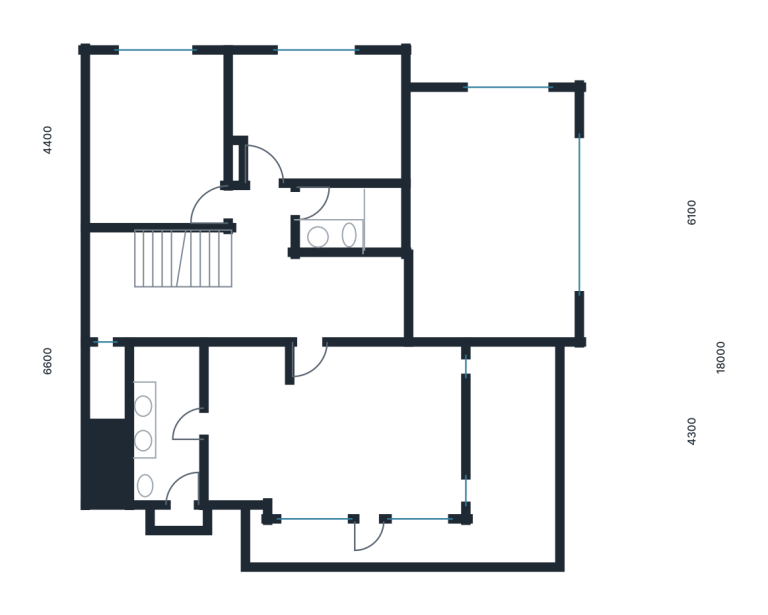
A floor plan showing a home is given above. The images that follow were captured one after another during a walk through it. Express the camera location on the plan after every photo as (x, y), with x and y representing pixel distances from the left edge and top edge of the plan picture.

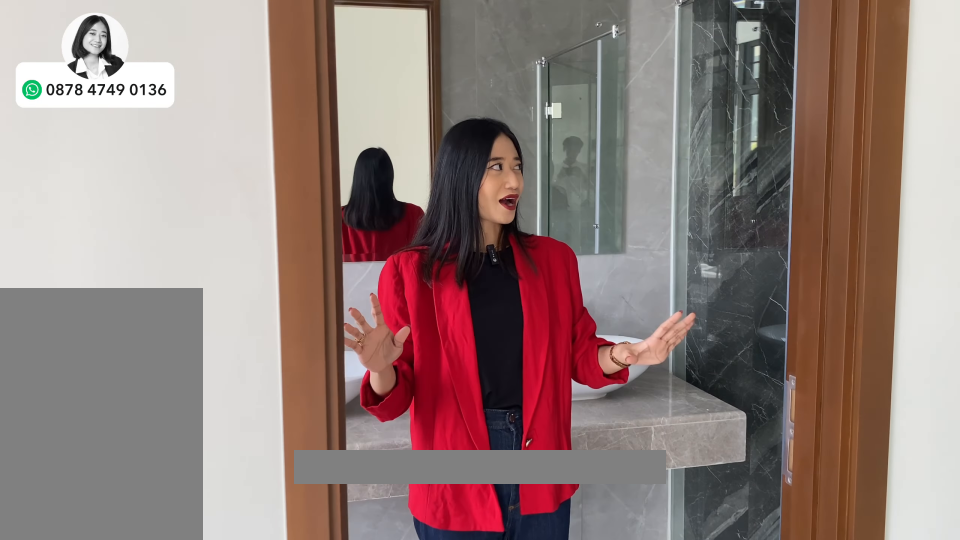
(177, 414)
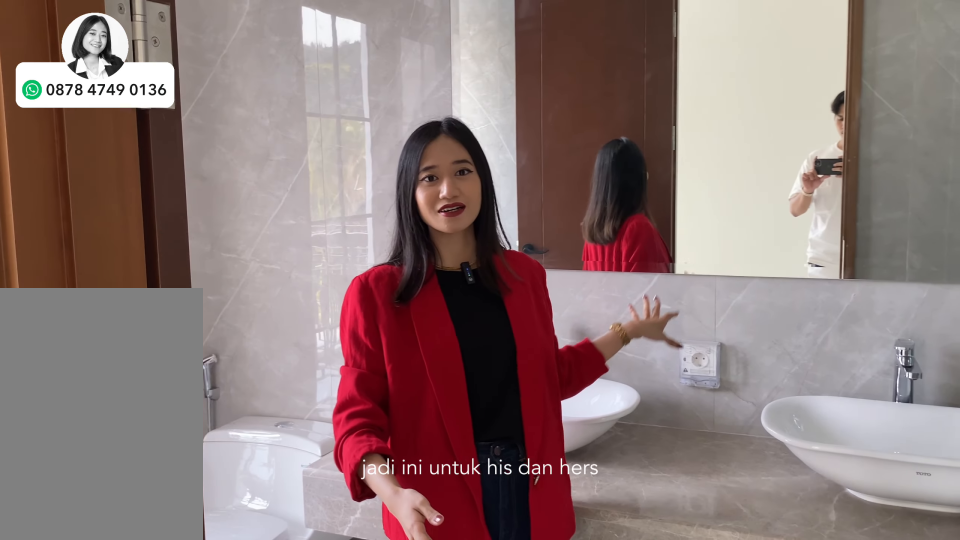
(177, 414)
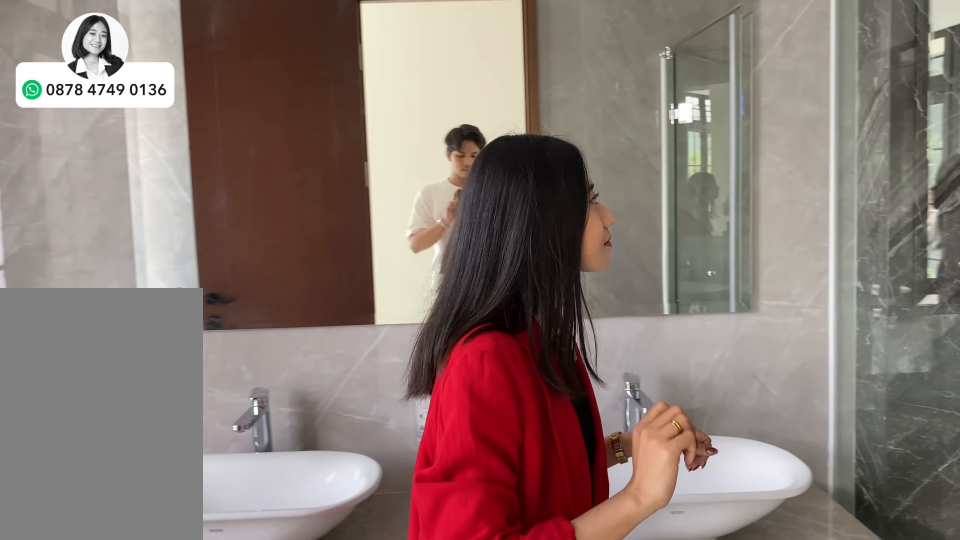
(177, 414)
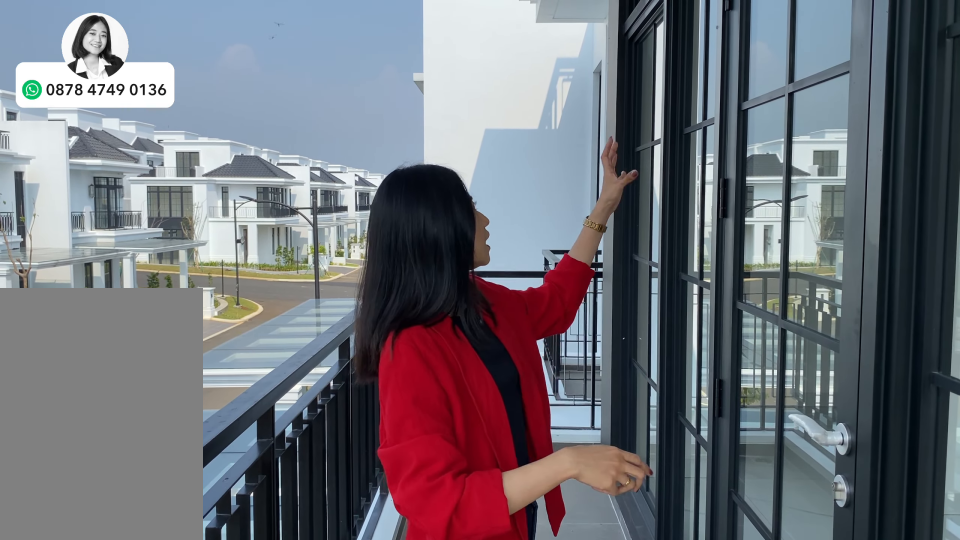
(402, 546)
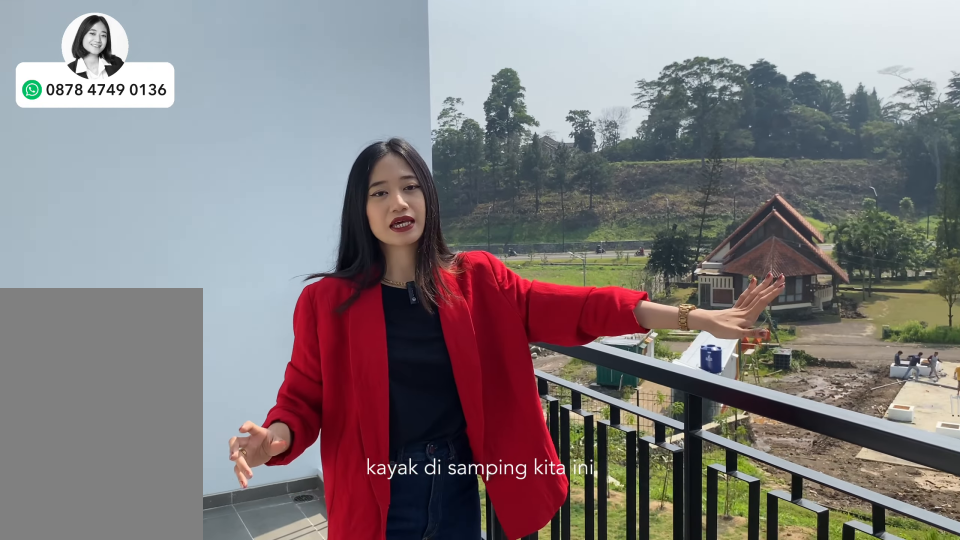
(523, 441)
